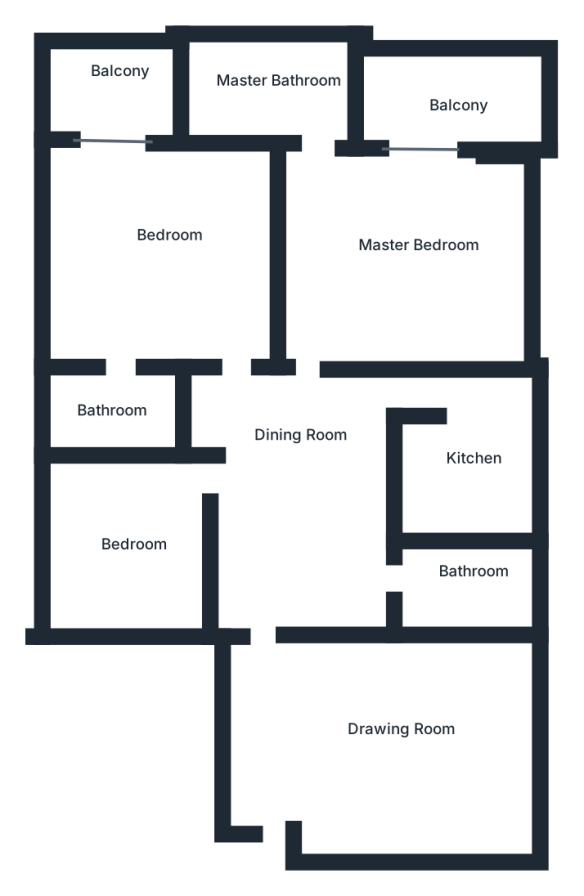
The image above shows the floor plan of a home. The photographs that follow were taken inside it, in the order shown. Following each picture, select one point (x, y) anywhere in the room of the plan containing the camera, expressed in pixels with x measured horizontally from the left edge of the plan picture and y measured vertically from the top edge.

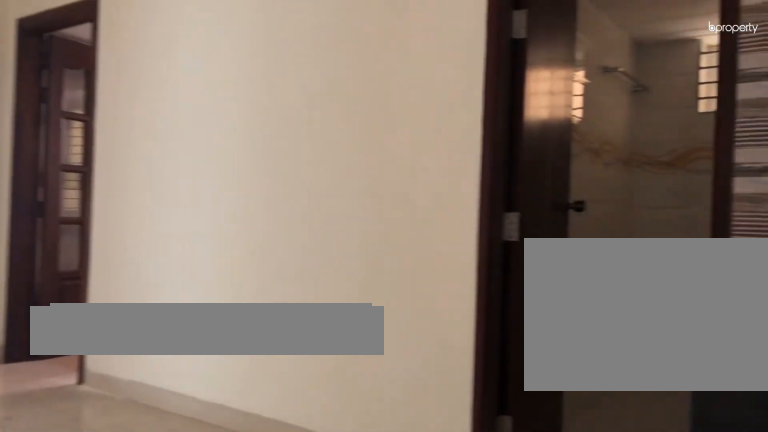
(299, 568)
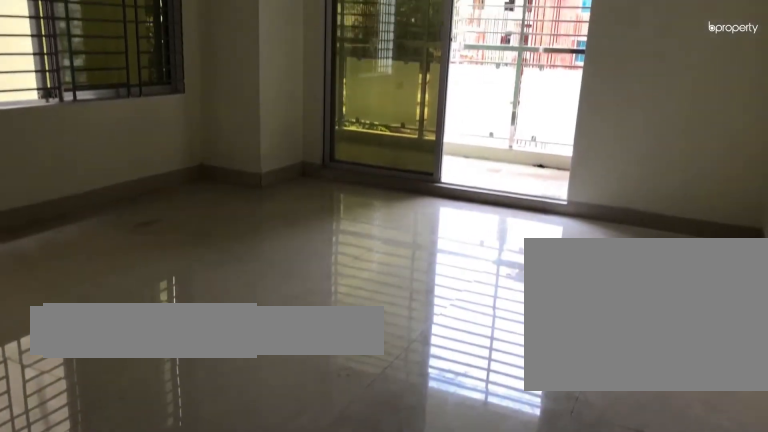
(132, 257)
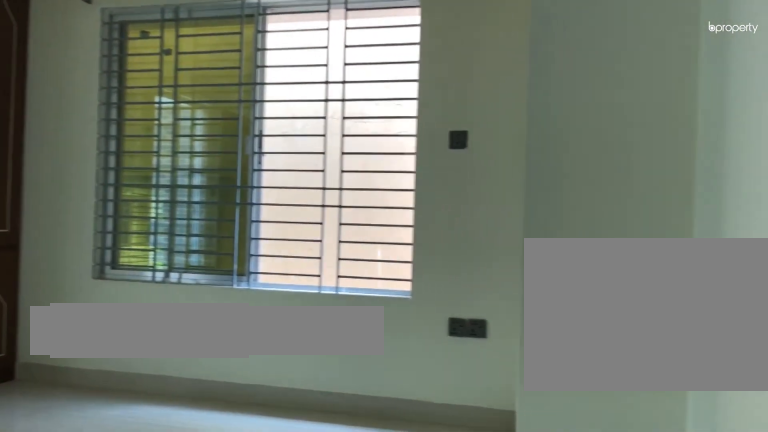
(382, 246)
